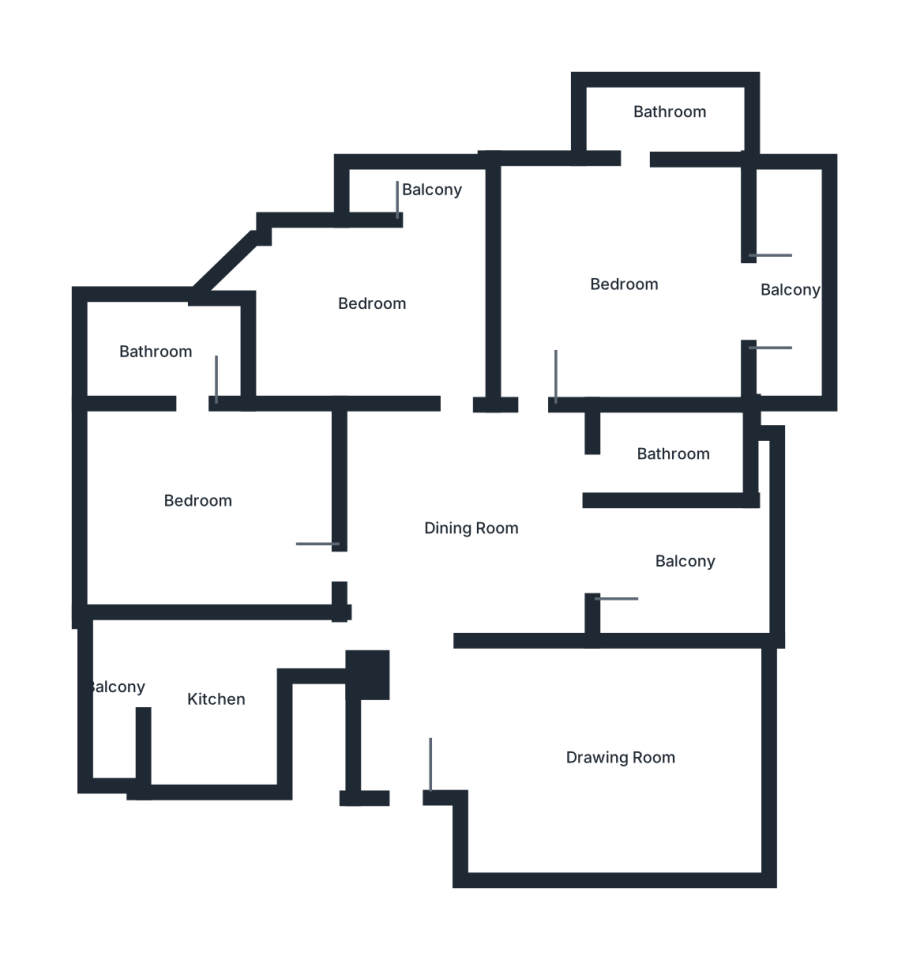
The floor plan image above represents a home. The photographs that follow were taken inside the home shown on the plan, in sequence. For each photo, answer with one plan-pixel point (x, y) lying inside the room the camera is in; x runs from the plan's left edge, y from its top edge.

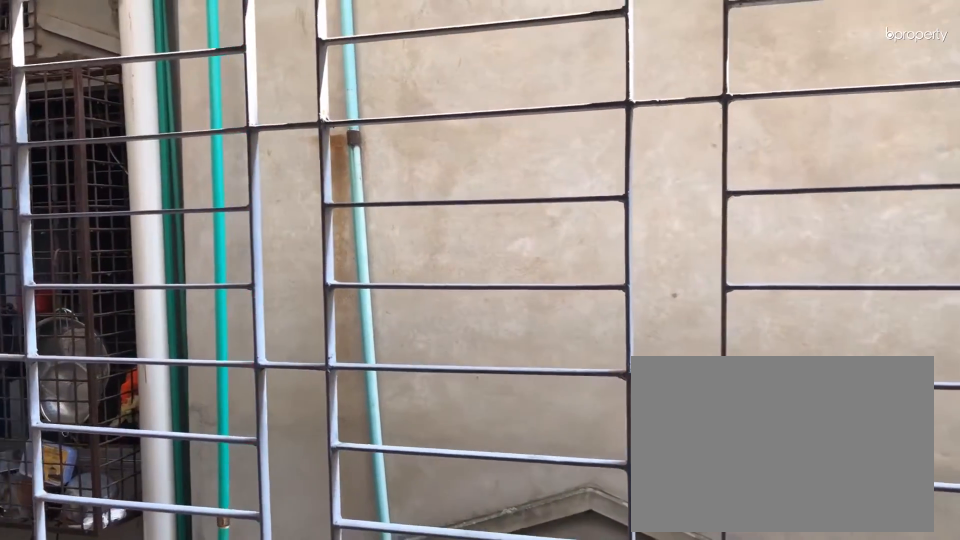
(693, 563)
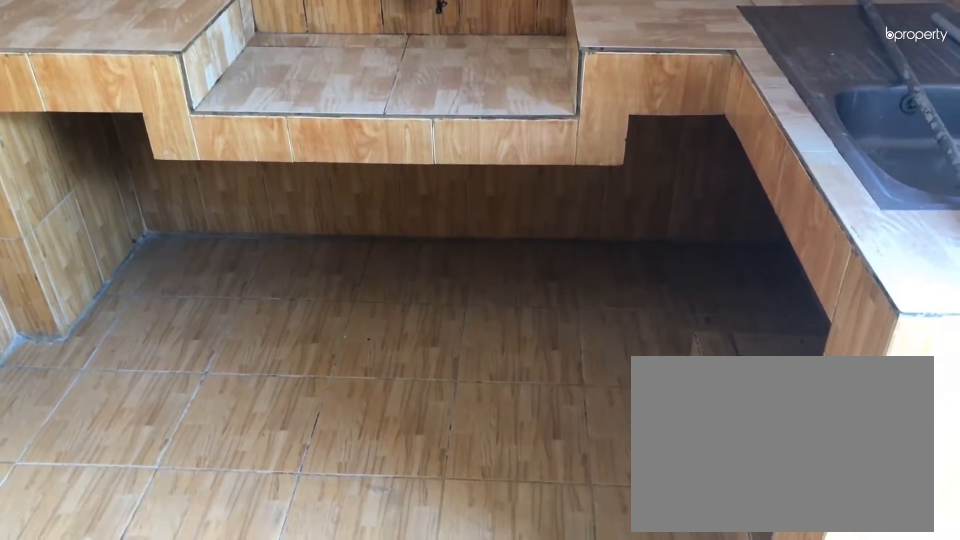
(210, 707)
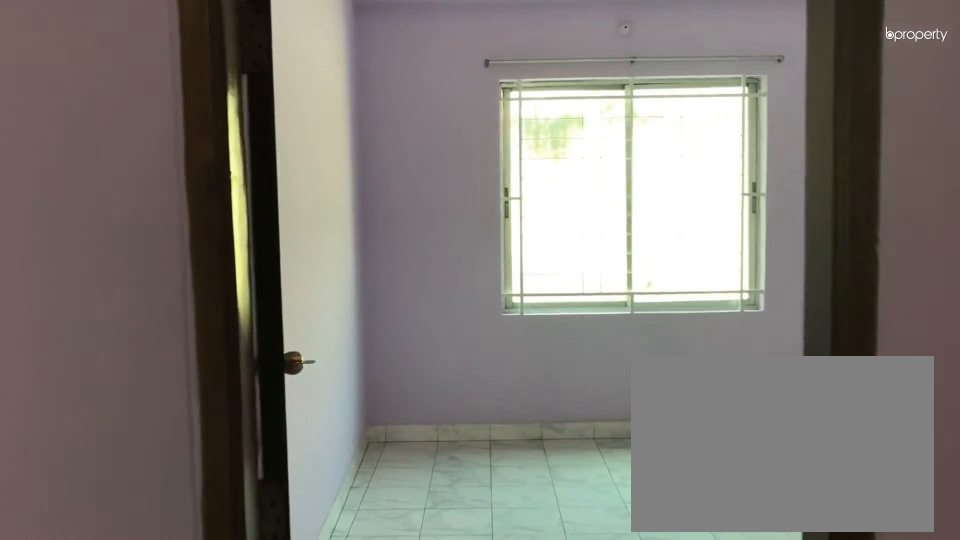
(198, 501)
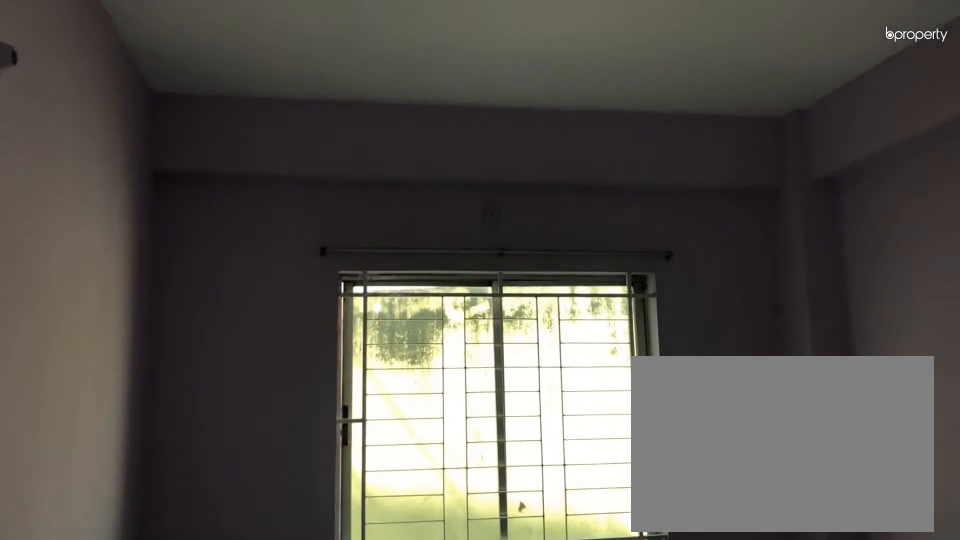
(198, 501)
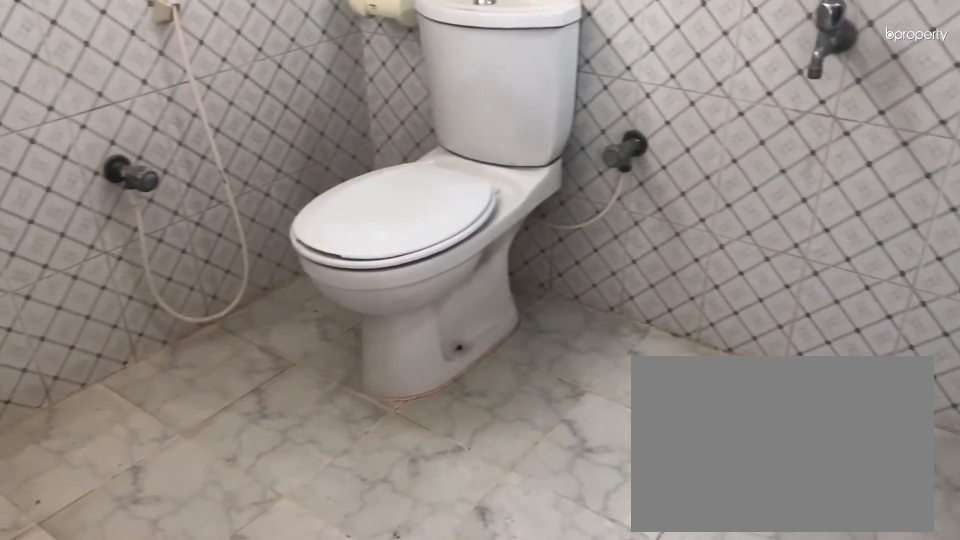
(154, 356)
